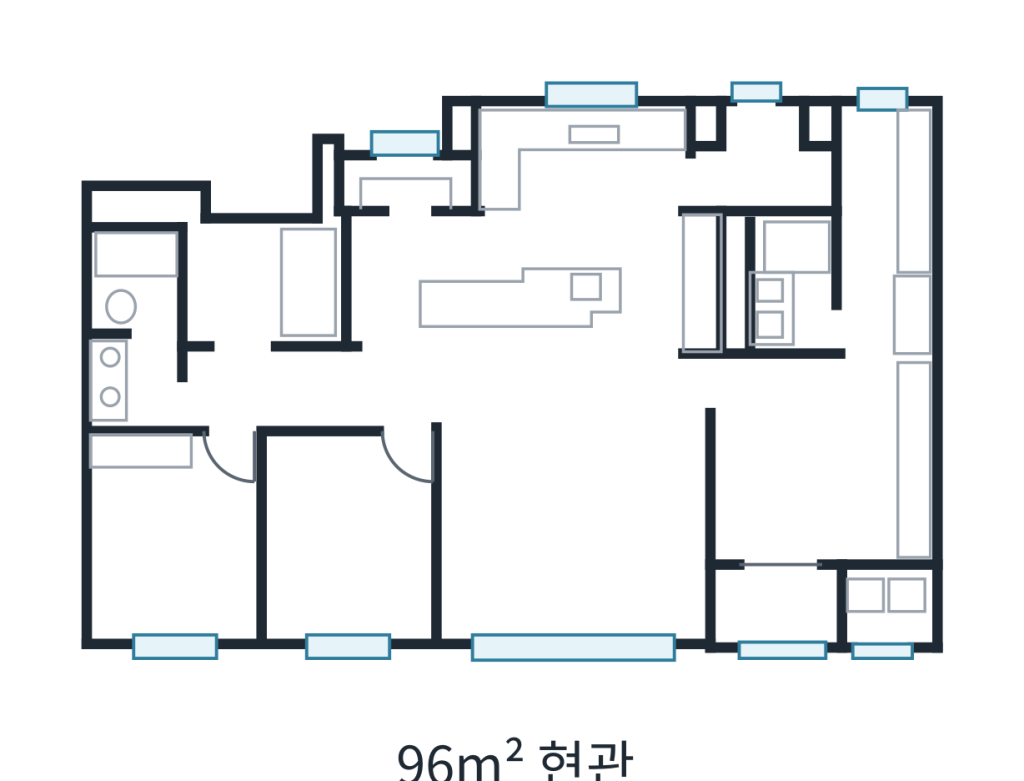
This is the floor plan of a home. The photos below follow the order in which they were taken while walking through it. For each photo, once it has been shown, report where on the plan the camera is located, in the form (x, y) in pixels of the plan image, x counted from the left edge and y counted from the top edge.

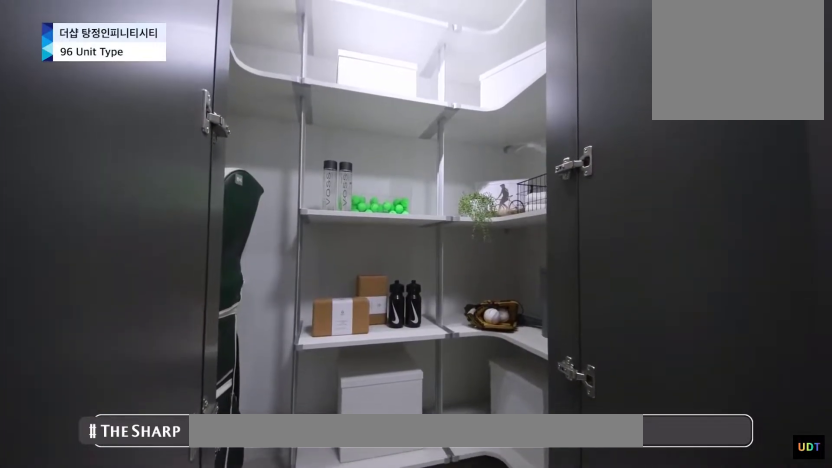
(247, 270)
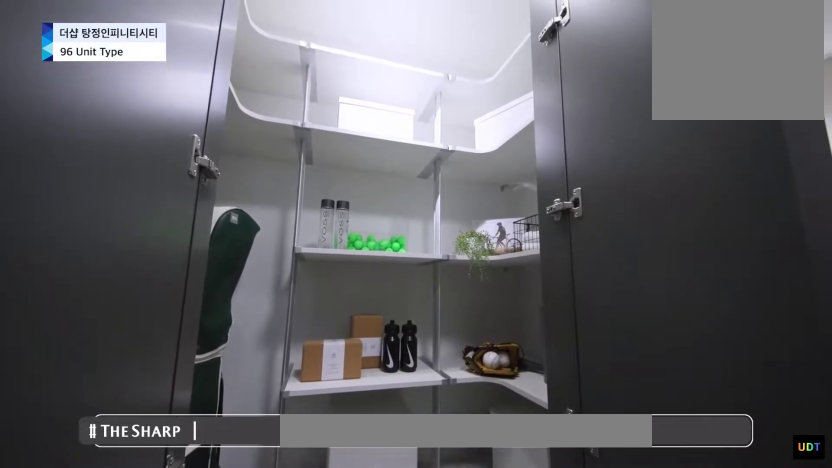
(247, 270)
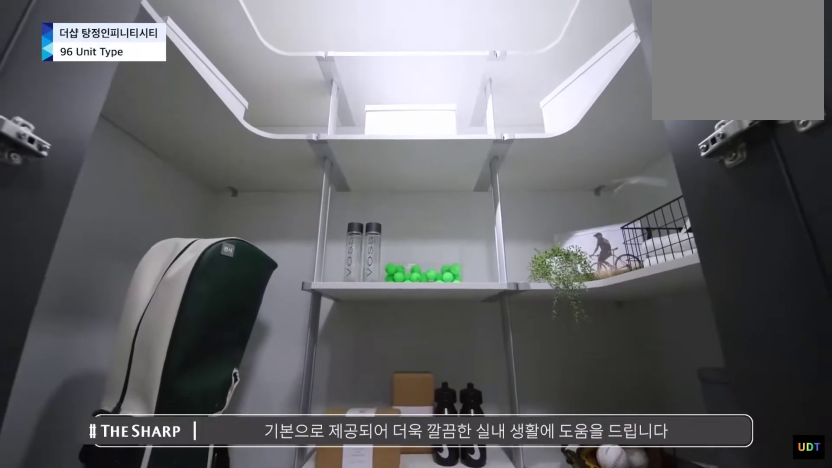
(247, 263)
